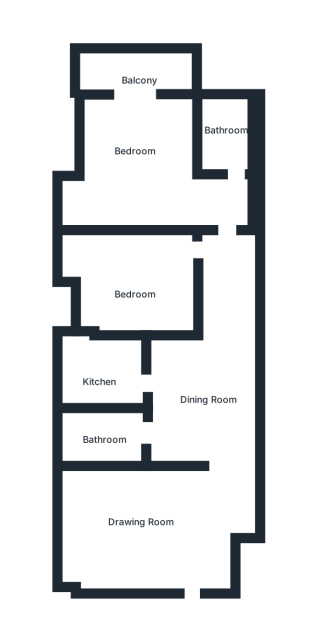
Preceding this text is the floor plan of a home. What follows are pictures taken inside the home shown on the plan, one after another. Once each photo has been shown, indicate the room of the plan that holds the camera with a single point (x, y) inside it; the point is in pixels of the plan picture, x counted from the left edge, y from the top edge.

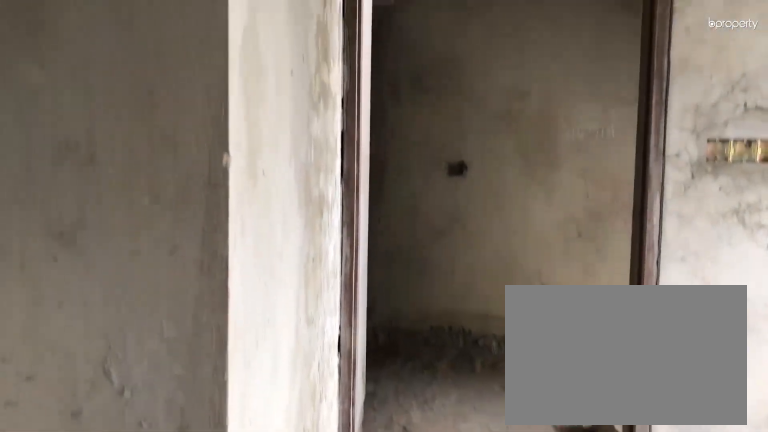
(138, 519)
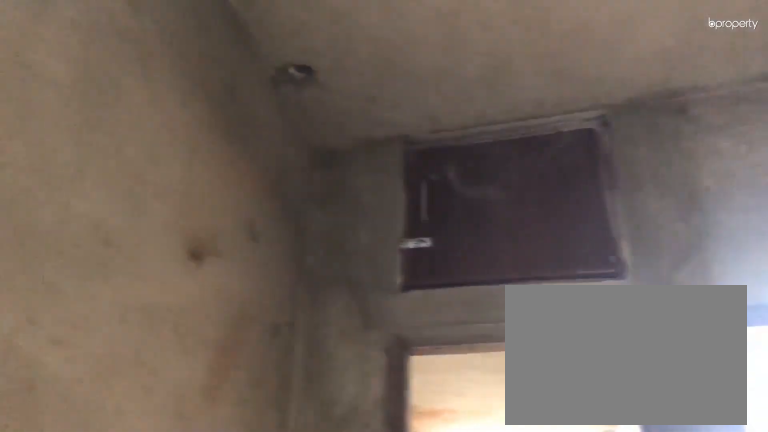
(187, 406)
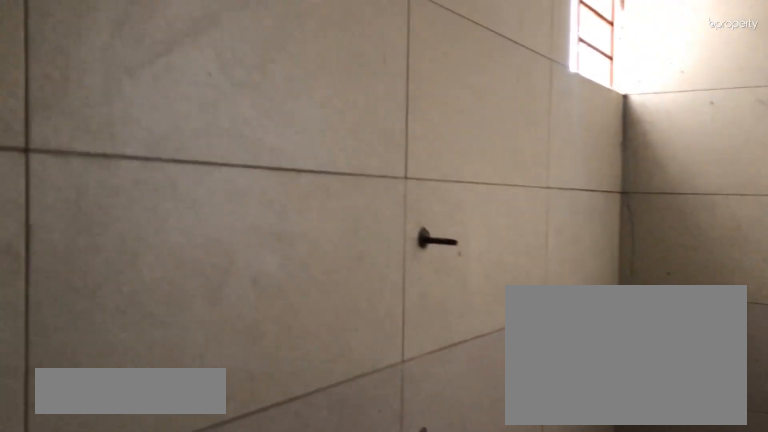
(104, 428)
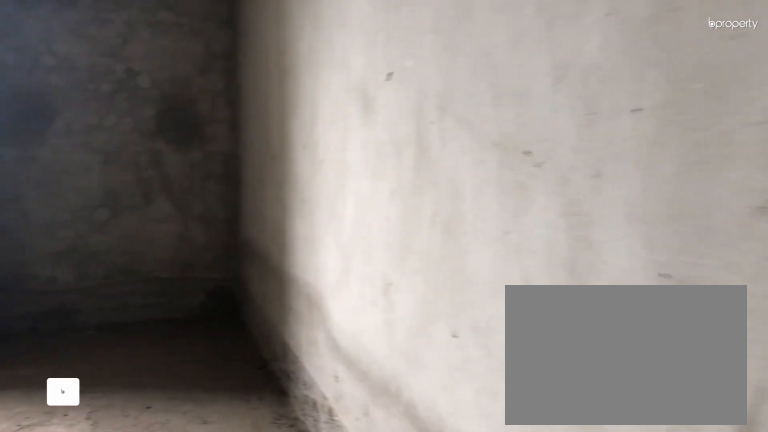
(148, 271)
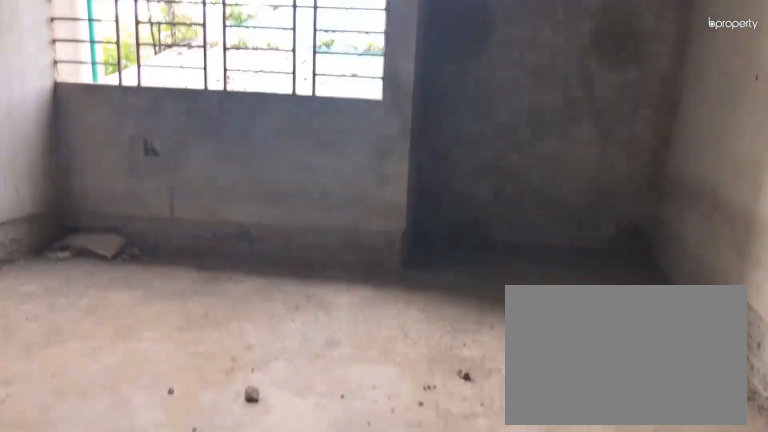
(148, 271)
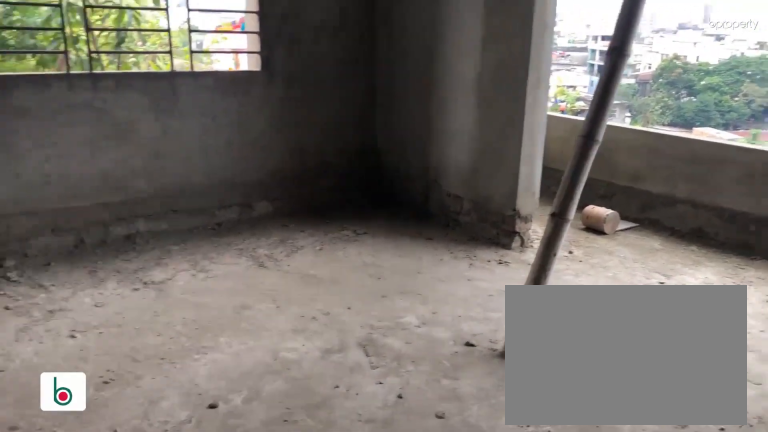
(141, 163)
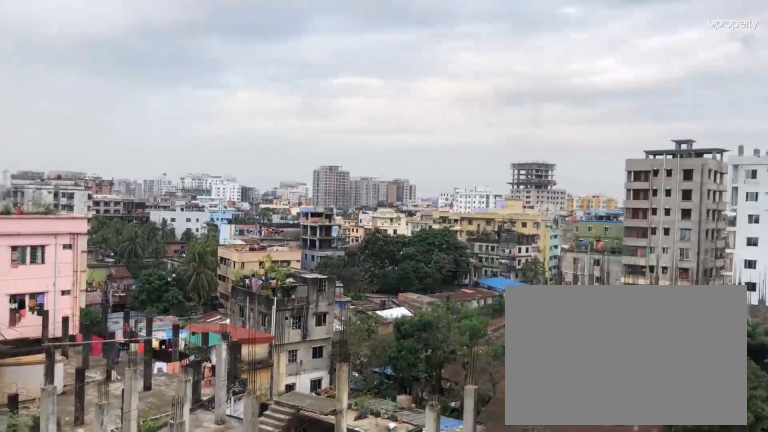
(131, 83)
